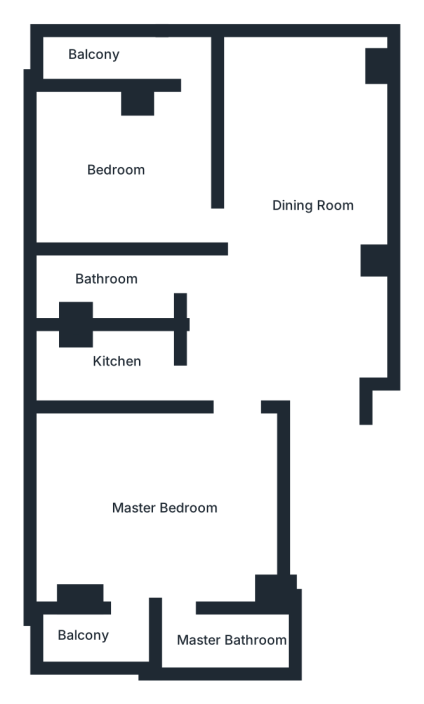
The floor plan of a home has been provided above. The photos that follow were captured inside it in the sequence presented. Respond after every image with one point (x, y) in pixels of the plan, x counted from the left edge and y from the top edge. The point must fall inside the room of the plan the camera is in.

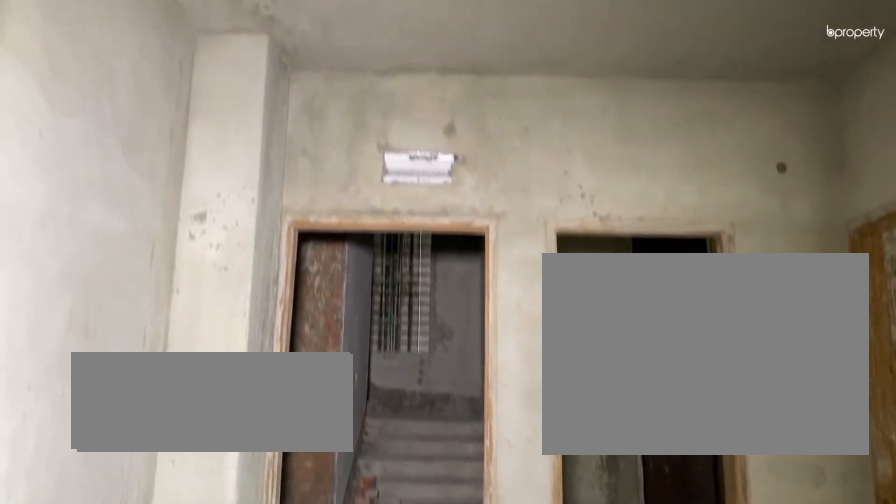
(308, 257)
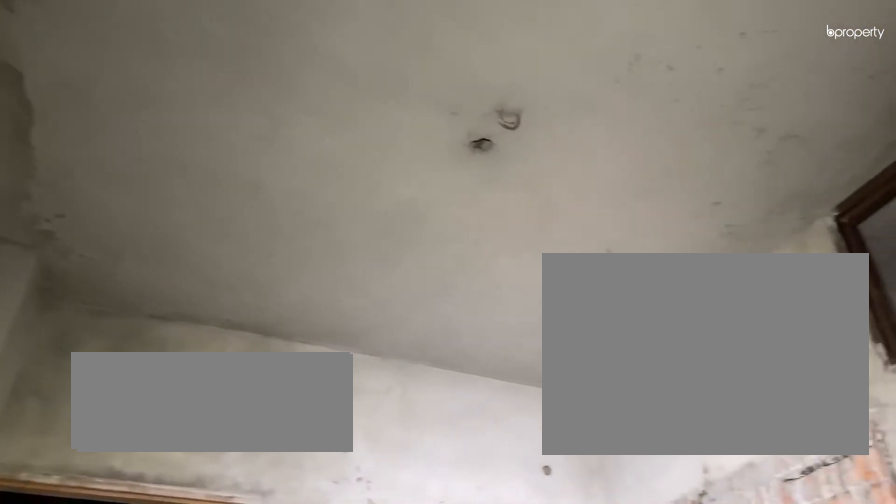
(308, 257)
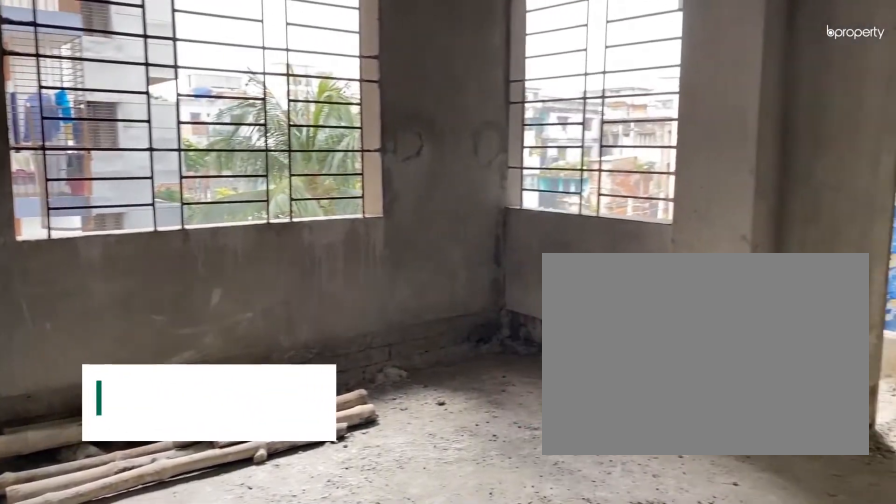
(134, 170)
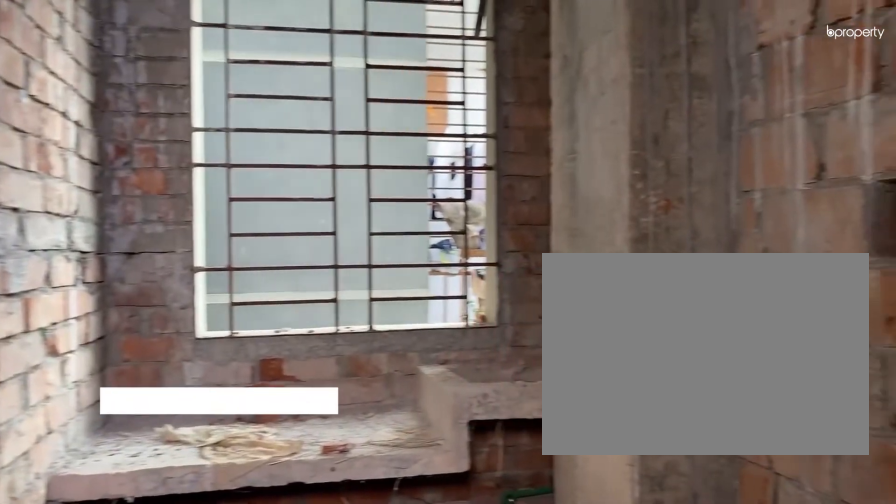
(117, 365)
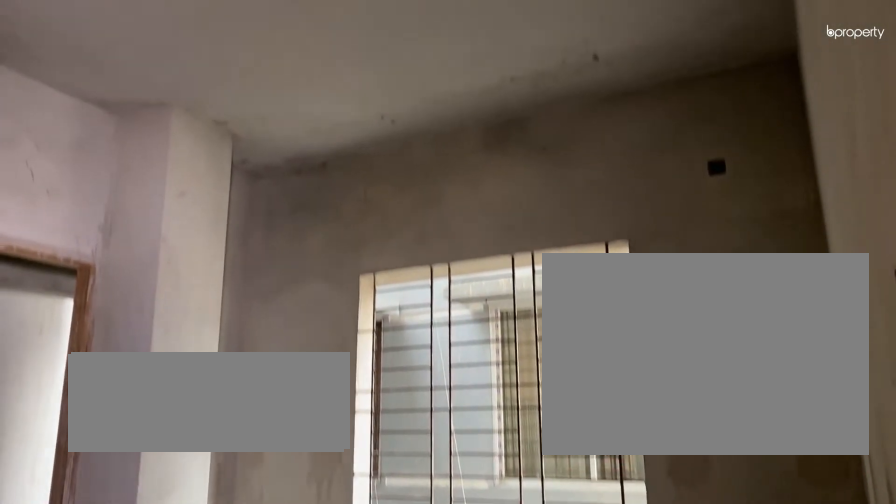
(175, 506)
